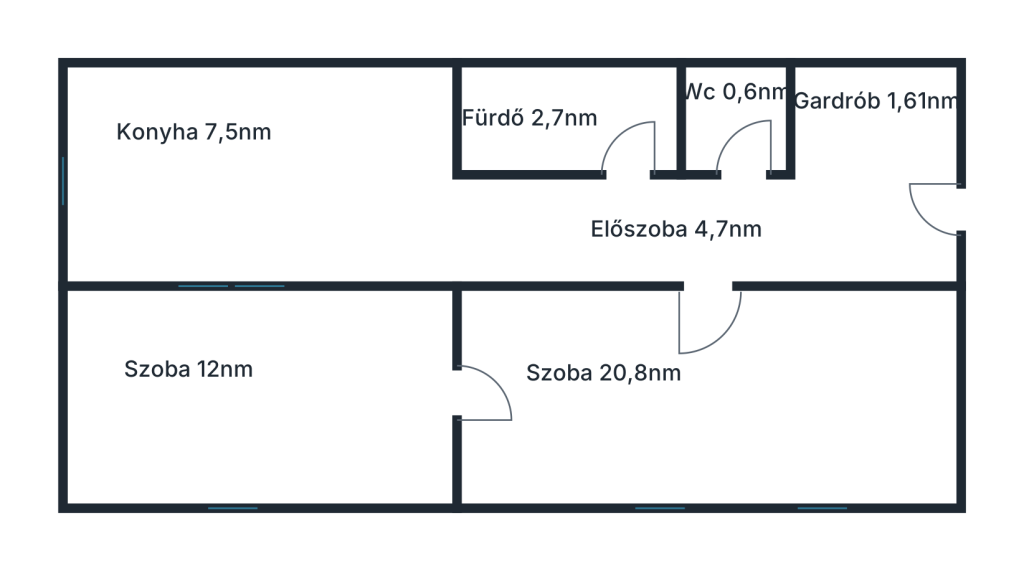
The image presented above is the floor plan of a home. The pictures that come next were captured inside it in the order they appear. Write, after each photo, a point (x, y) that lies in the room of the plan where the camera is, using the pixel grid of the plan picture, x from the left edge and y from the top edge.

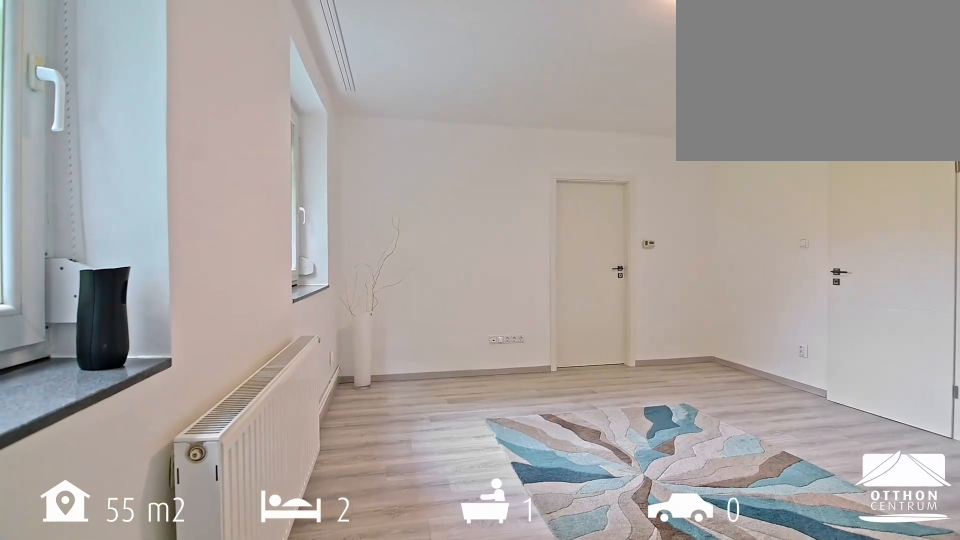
(707, 398)
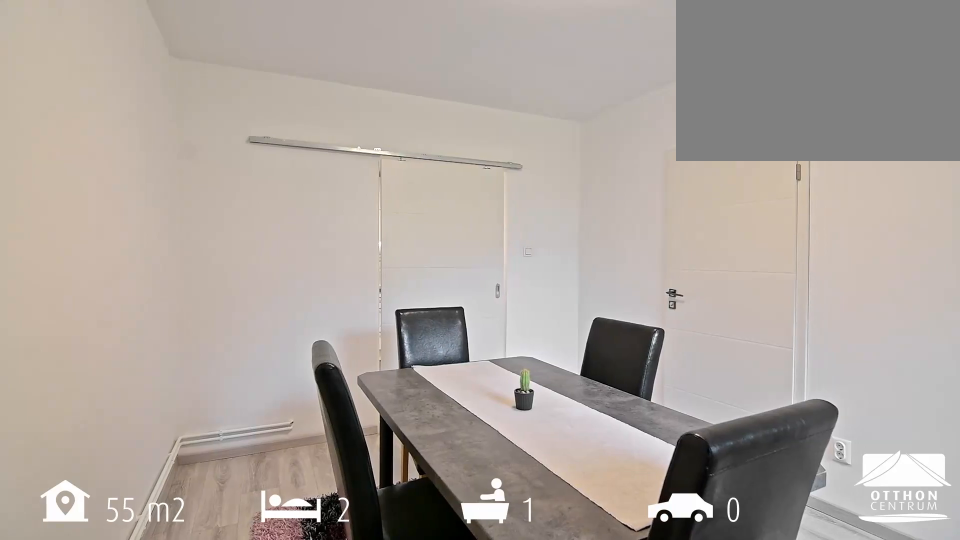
(256, 399)
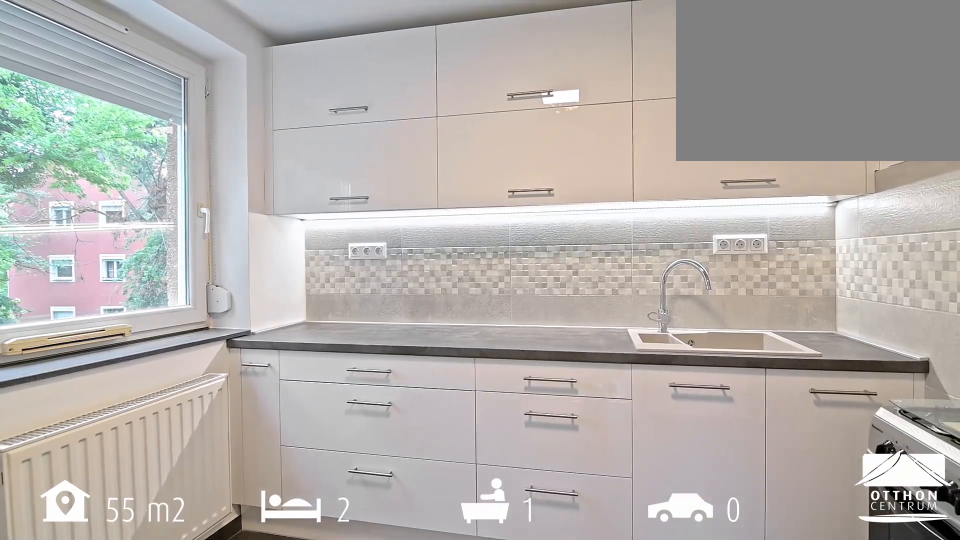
(256, 182)
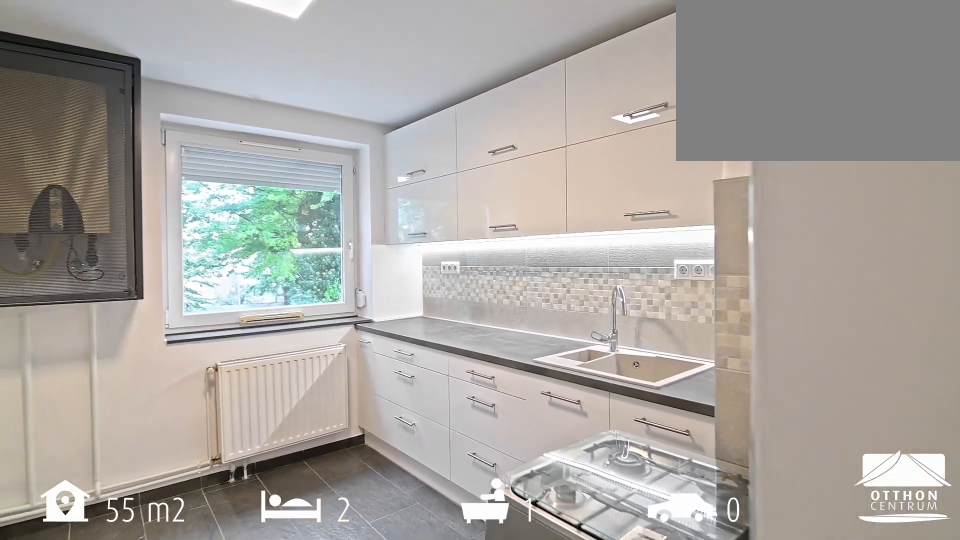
(256, 182)
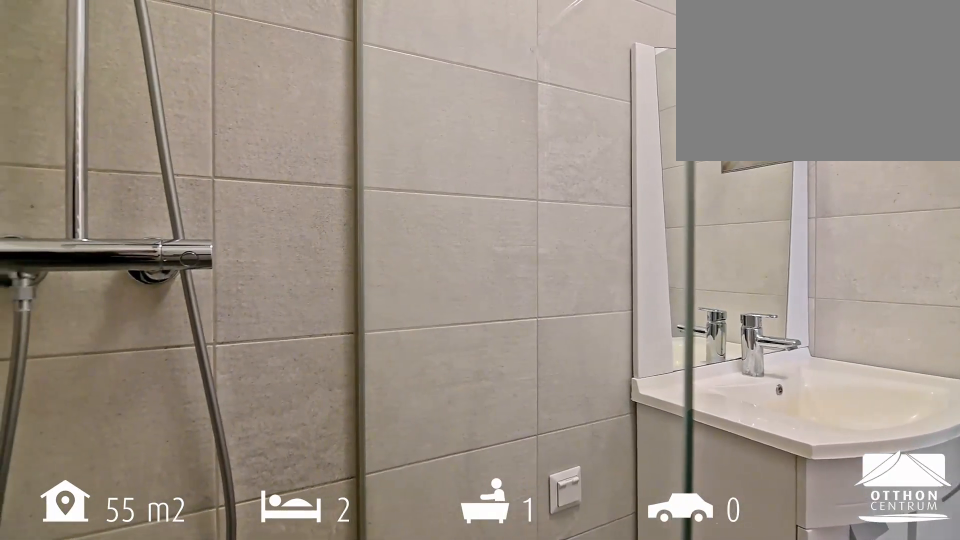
(569, 118)
